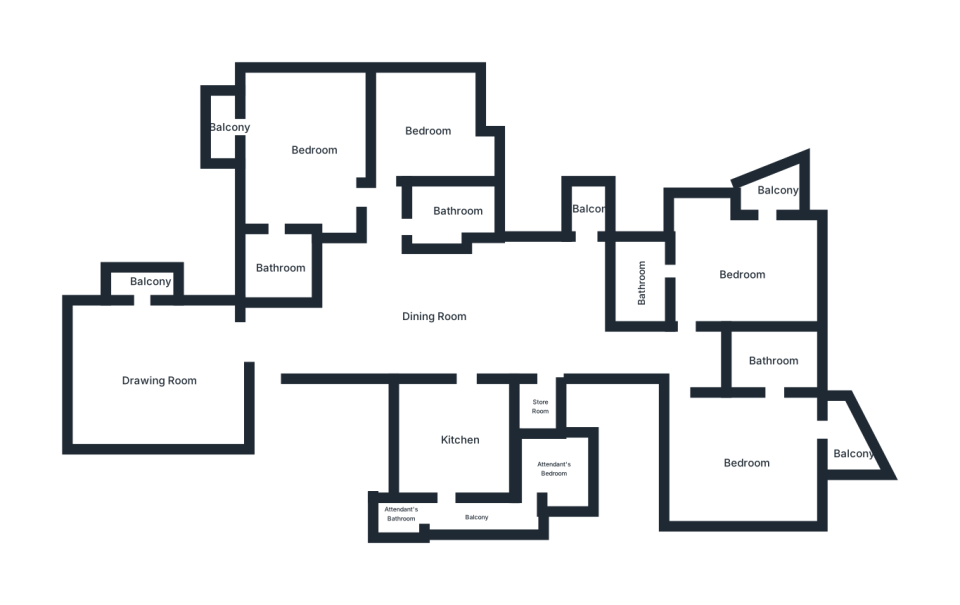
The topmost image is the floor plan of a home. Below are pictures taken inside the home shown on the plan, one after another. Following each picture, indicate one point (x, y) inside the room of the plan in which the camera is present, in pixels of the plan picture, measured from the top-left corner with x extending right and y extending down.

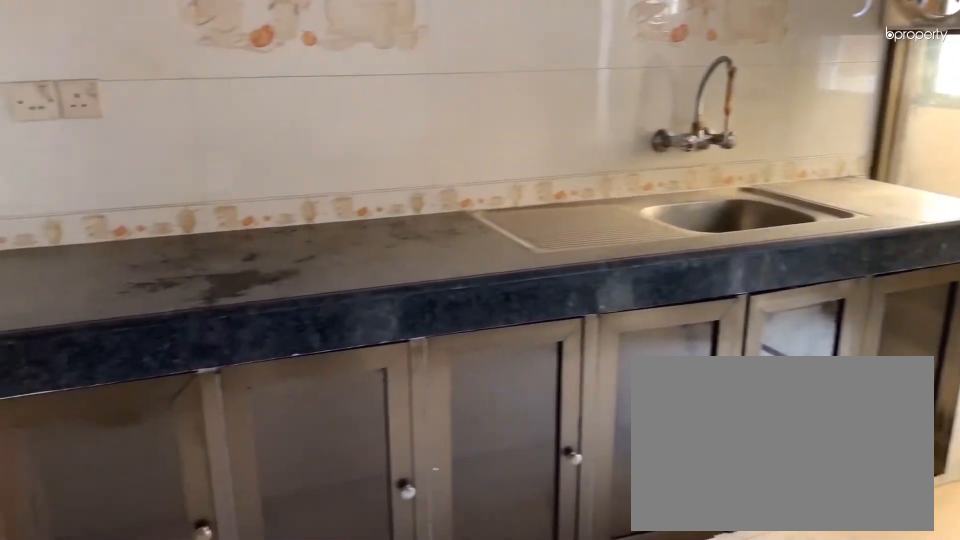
(463, 439)
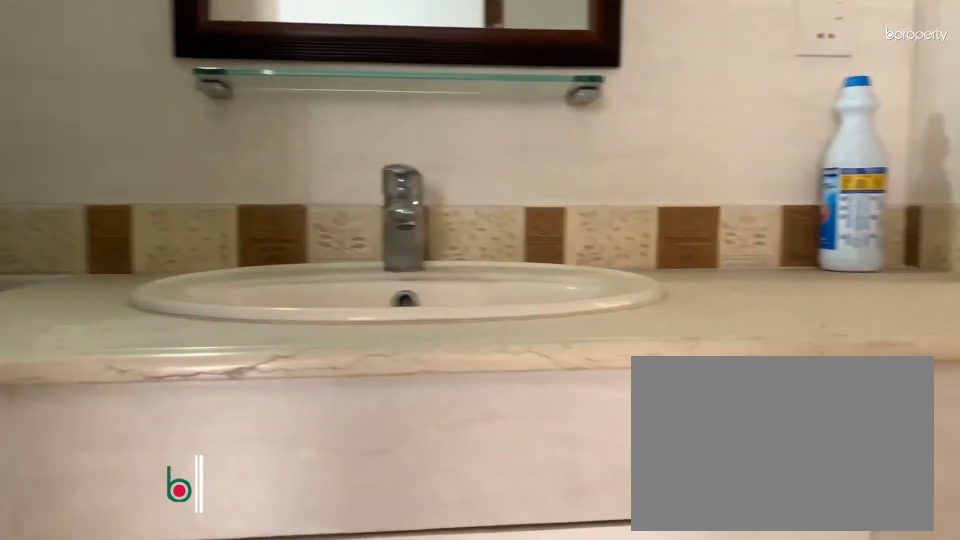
(775, 363)
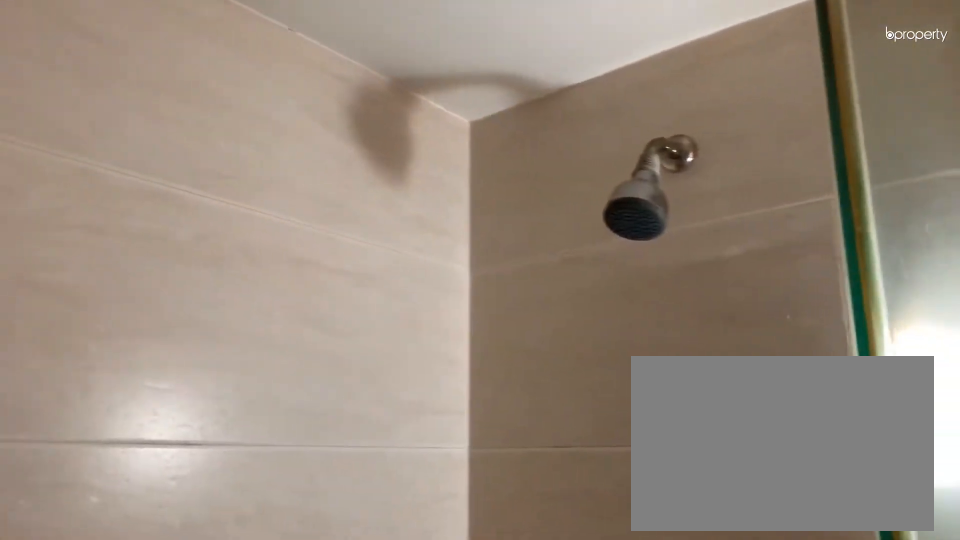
(775, 363)
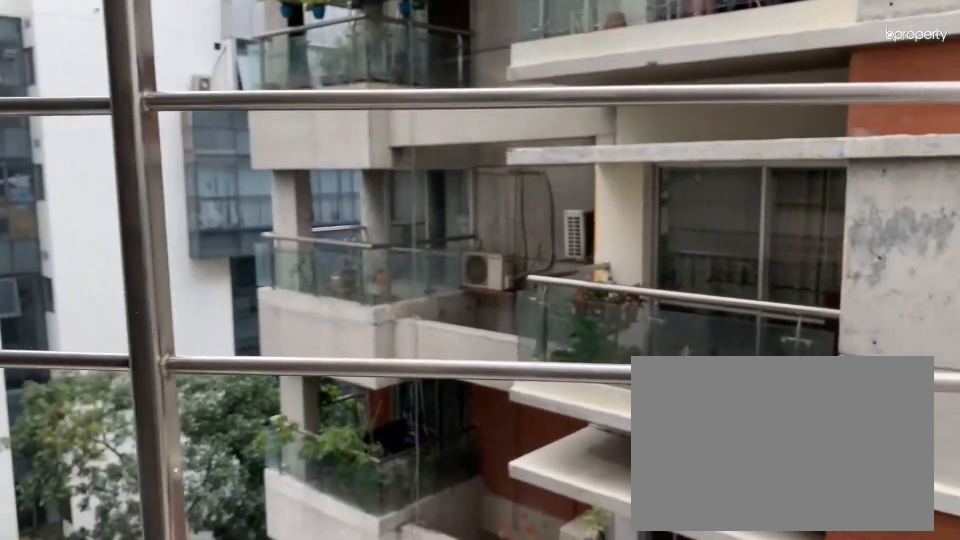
(851, 452)
